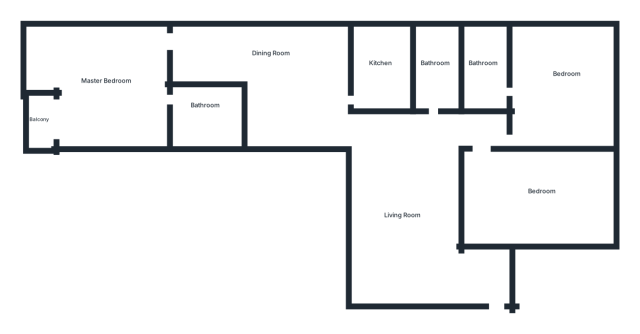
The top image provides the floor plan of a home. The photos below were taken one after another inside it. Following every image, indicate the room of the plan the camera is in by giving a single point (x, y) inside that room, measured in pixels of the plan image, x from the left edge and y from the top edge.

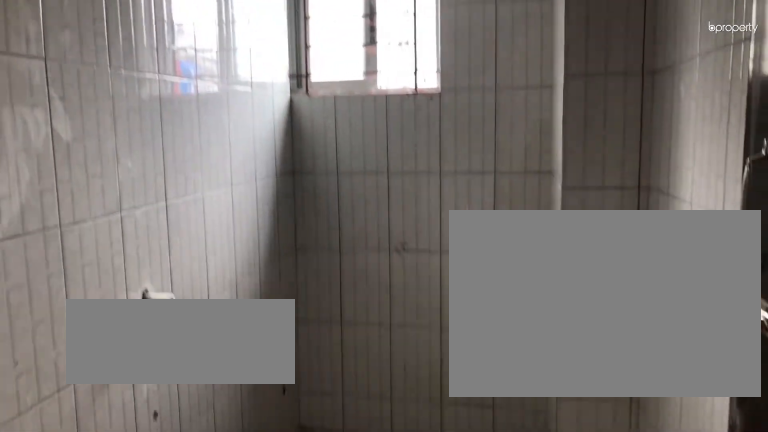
(442, 68)
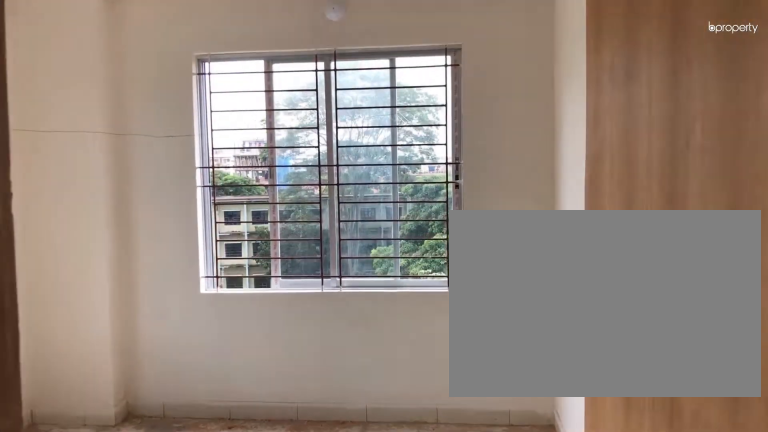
(569, 75)
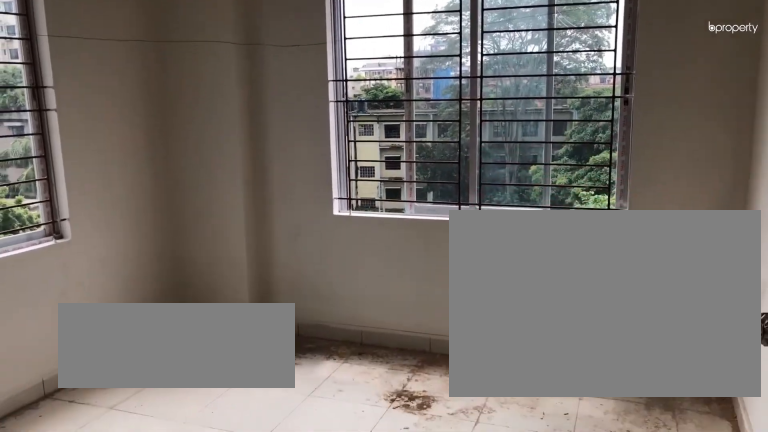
(569, 75)
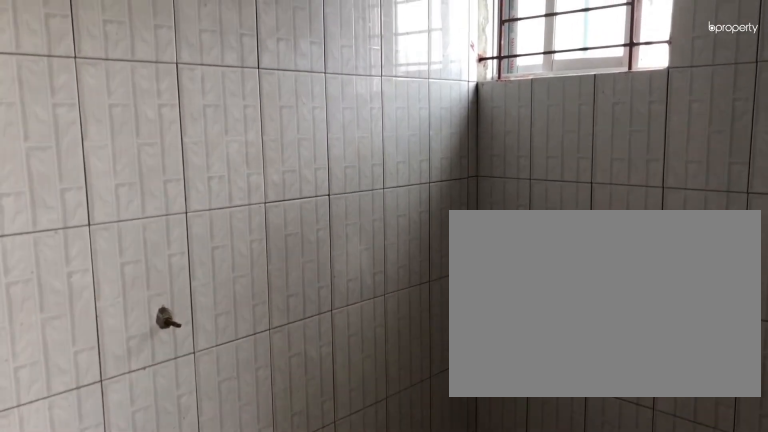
(480, 67)
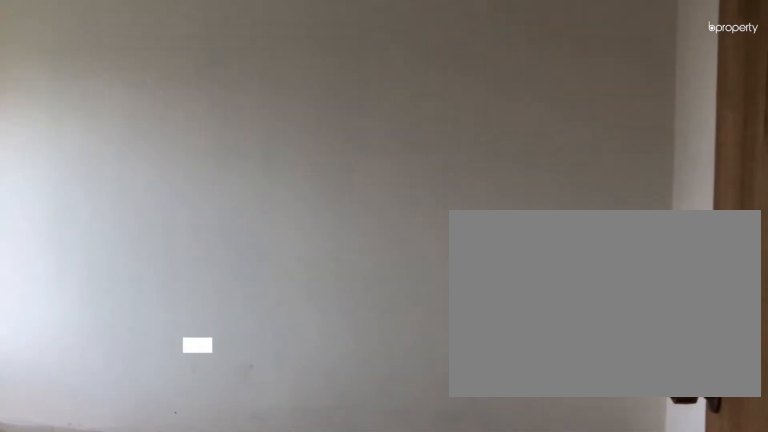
(542, 195)
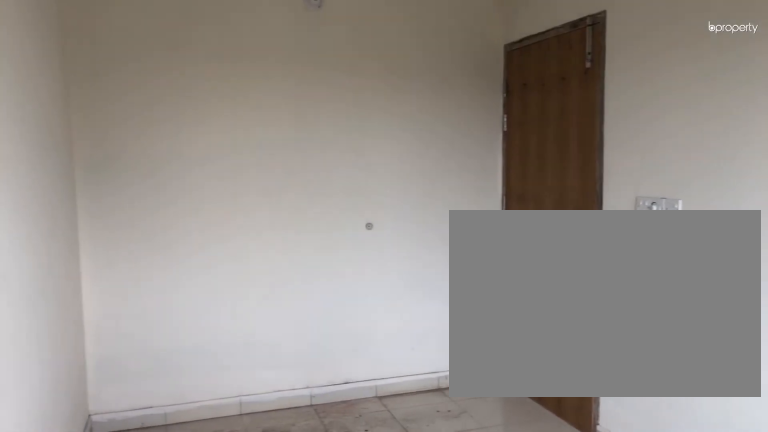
(542, 195)
